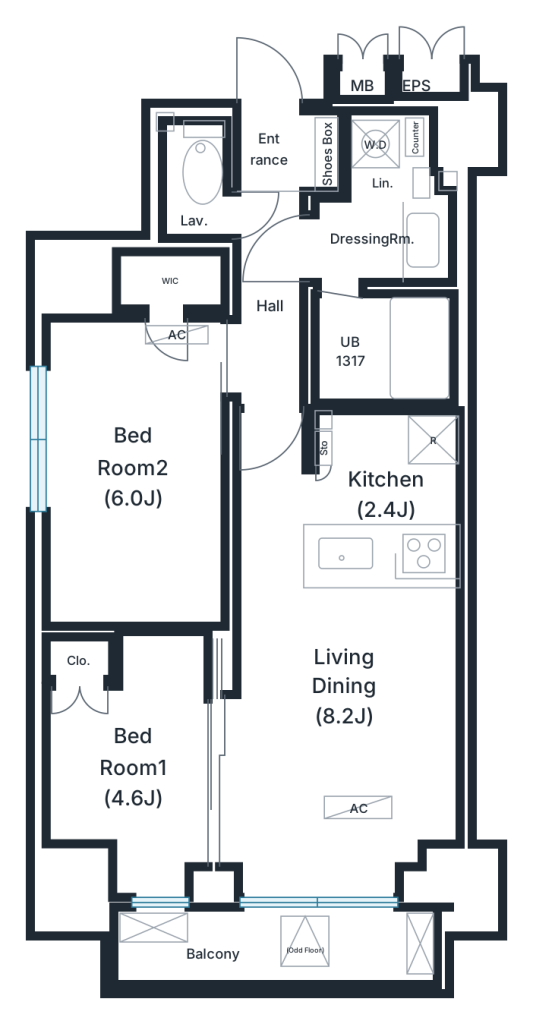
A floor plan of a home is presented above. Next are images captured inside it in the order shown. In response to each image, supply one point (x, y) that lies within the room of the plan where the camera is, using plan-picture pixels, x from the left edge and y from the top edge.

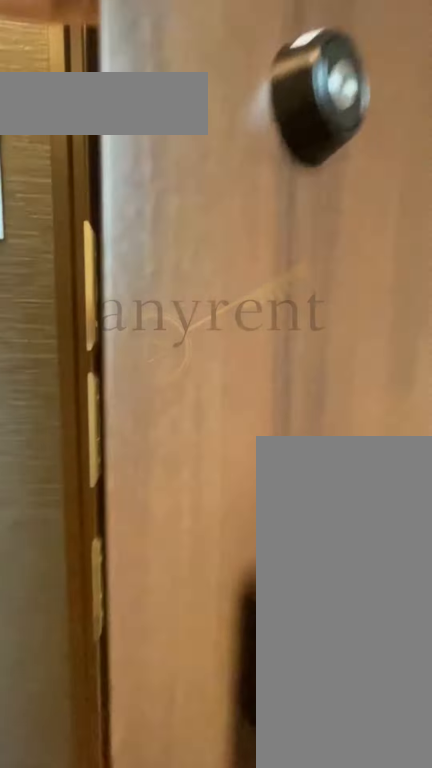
(269, 146)
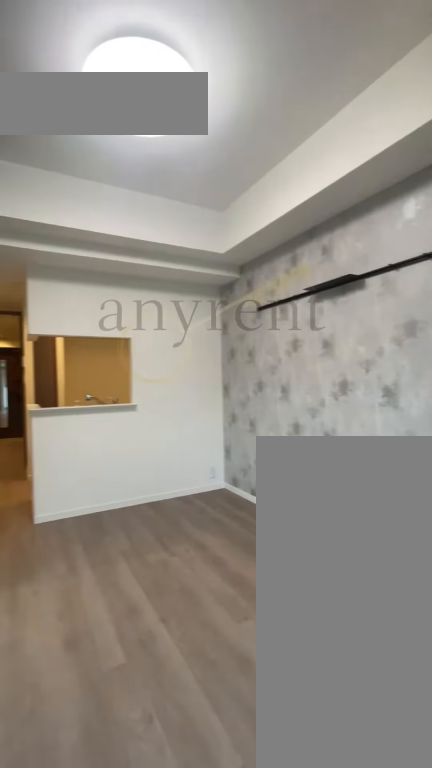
(338, 740)
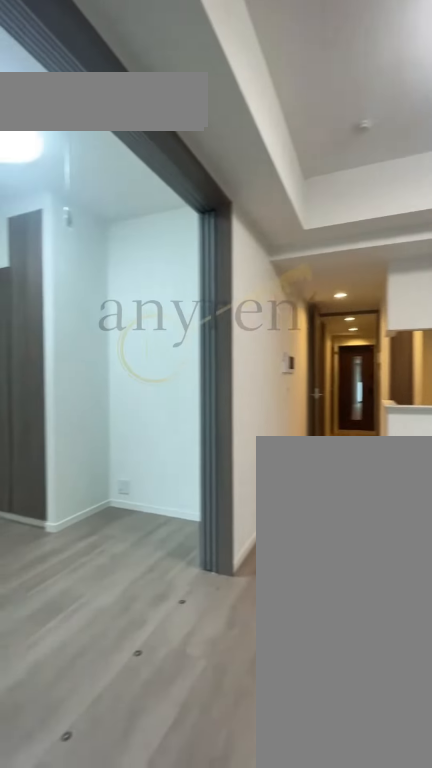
(338, 740)
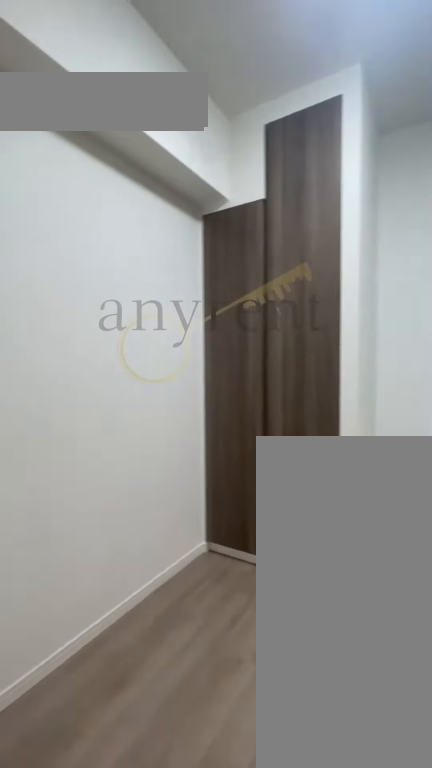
(140, 762)
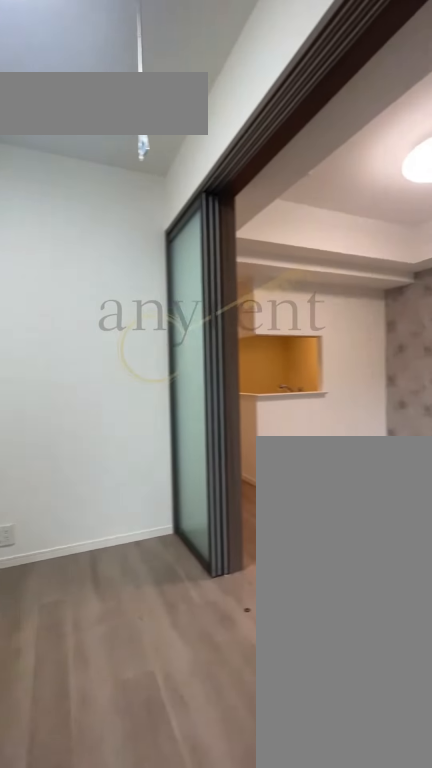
(140, 762)
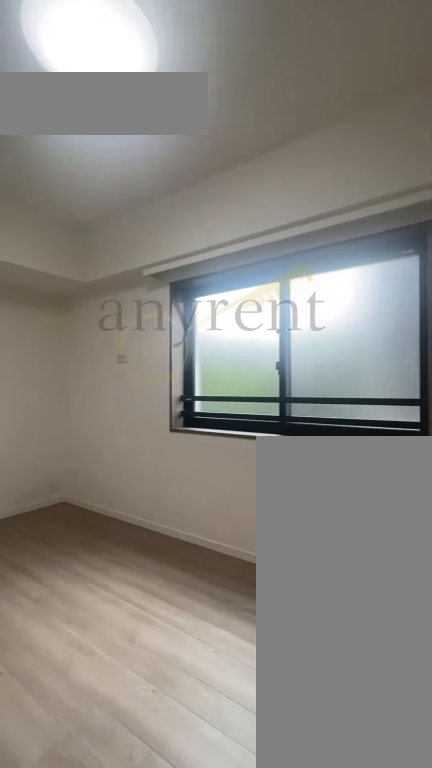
(135, 477)
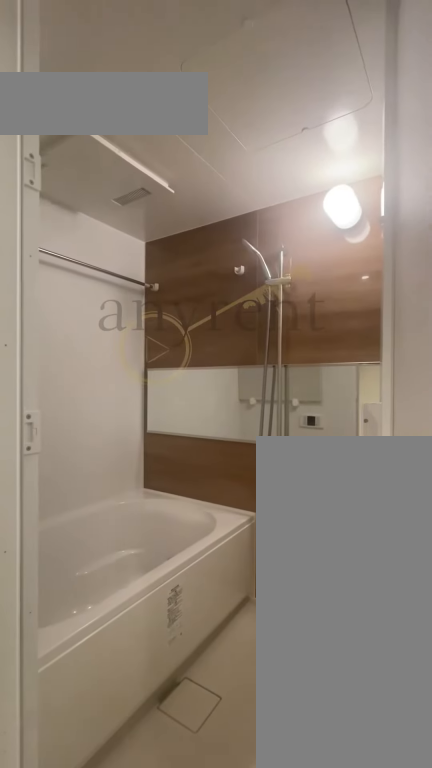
(353, 345)
